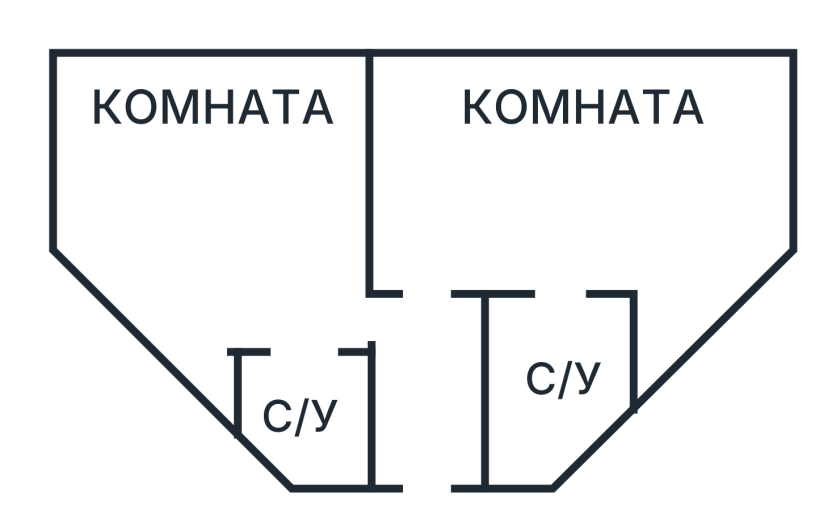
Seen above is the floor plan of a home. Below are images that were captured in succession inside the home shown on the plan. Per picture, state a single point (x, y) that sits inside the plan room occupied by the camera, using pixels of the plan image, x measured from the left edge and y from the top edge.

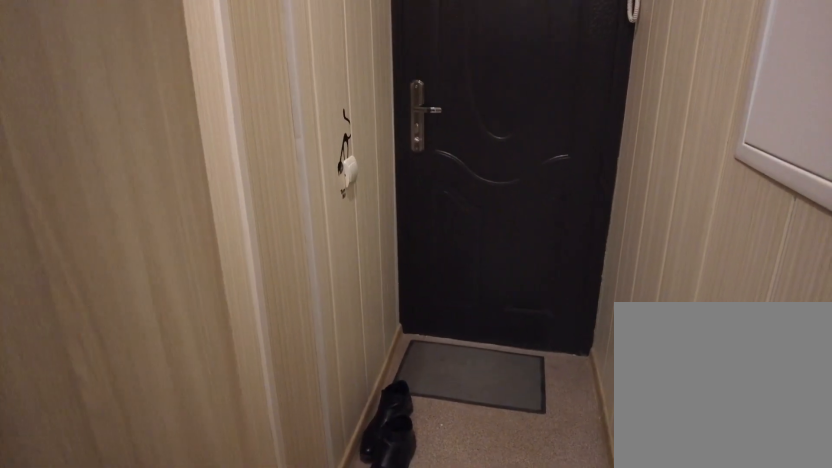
(437, 412)
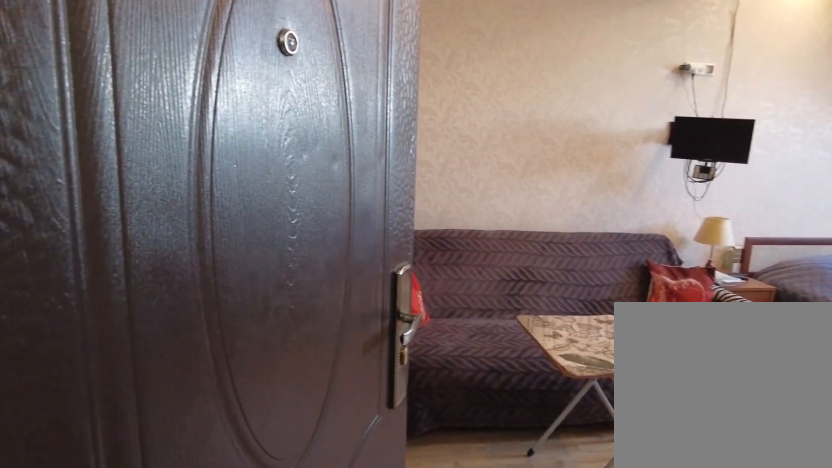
(437, 412)
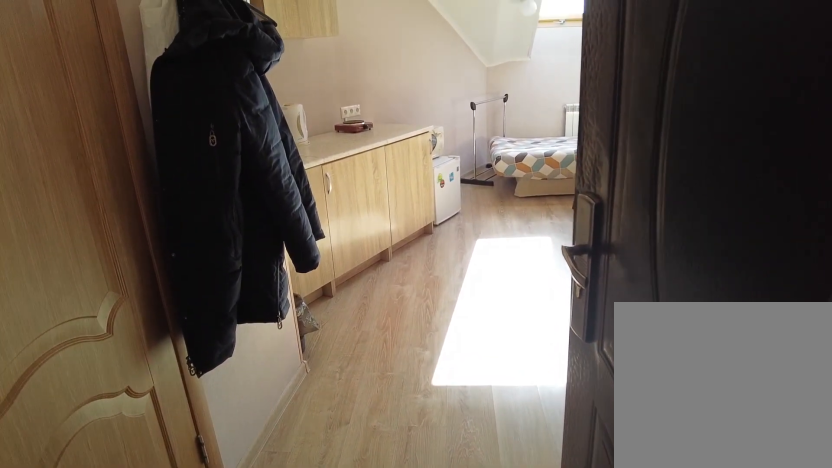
(400, 333)
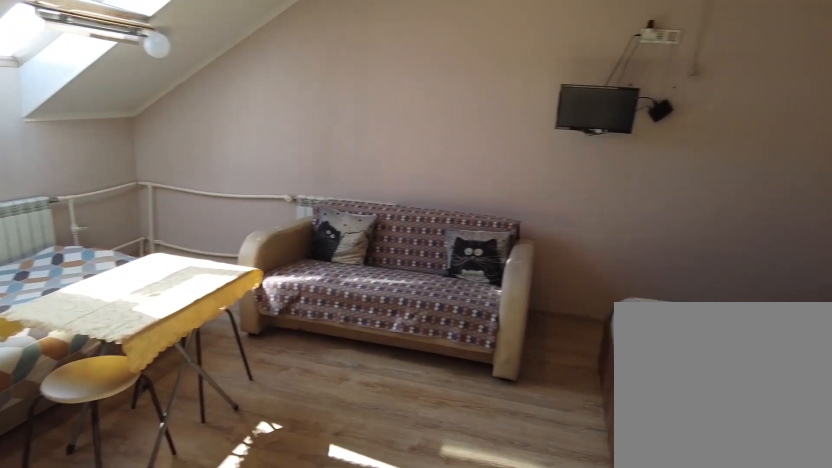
(272, 279)
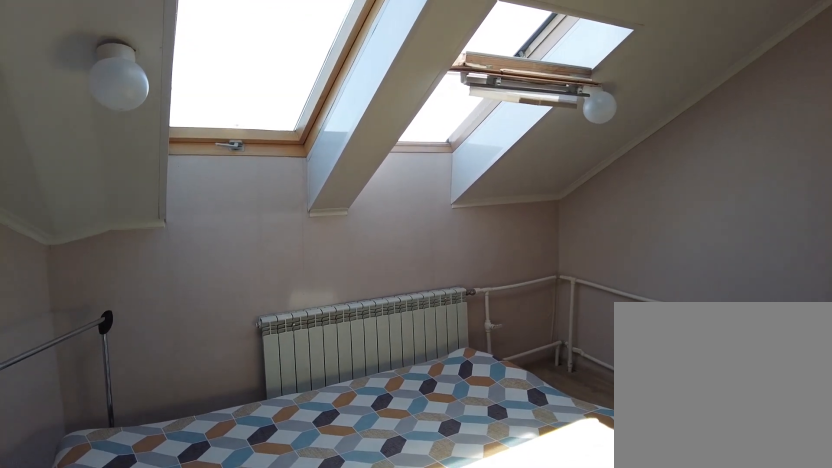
(272, 279)
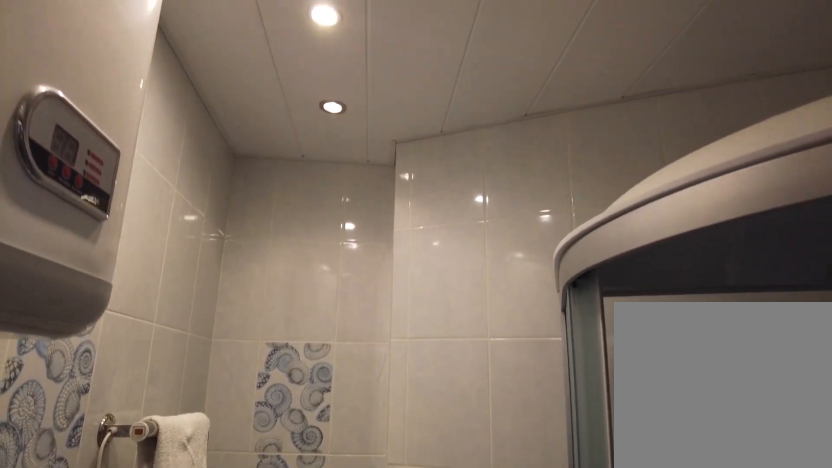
(321, 398)
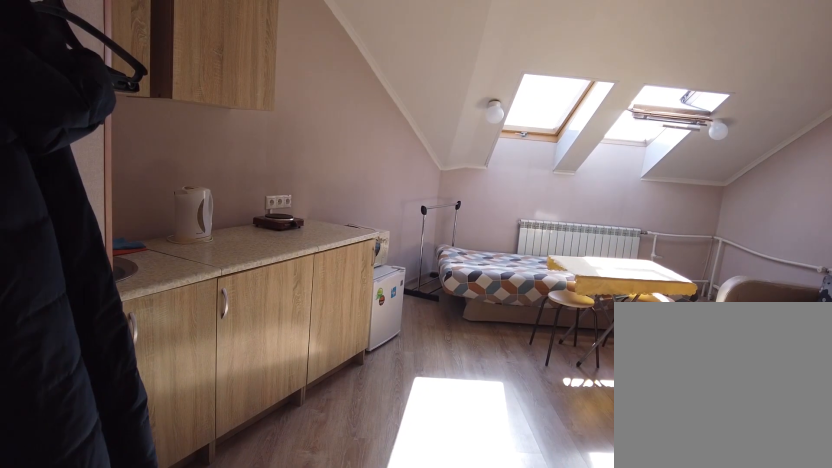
(280, 306)
